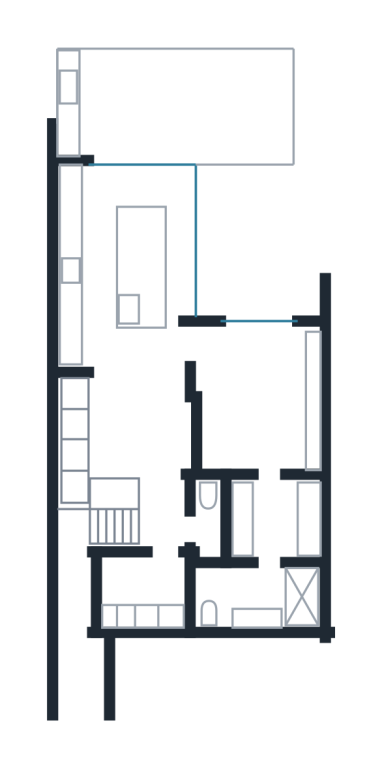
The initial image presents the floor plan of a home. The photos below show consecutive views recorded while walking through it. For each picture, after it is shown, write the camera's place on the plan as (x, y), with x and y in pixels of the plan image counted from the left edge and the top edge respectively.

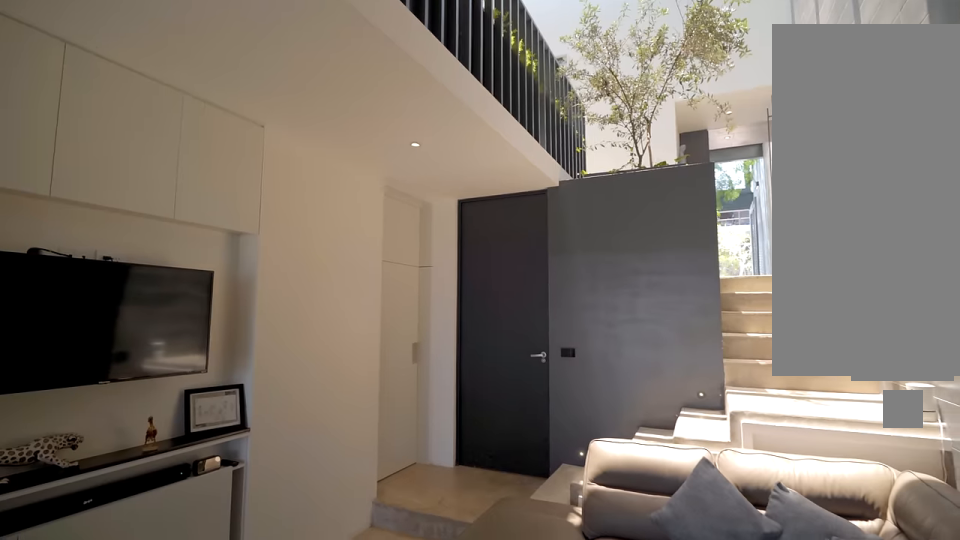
(148, 418)
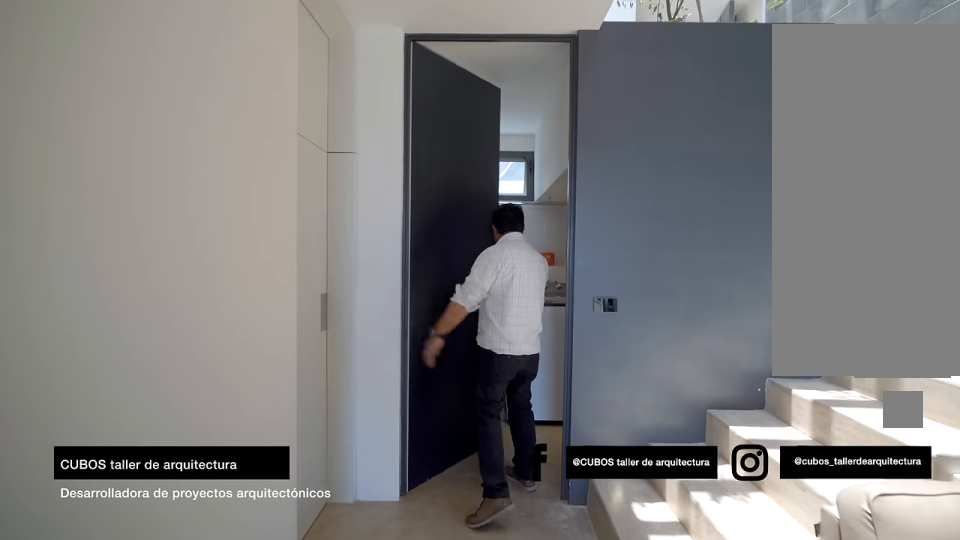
(160, 489)
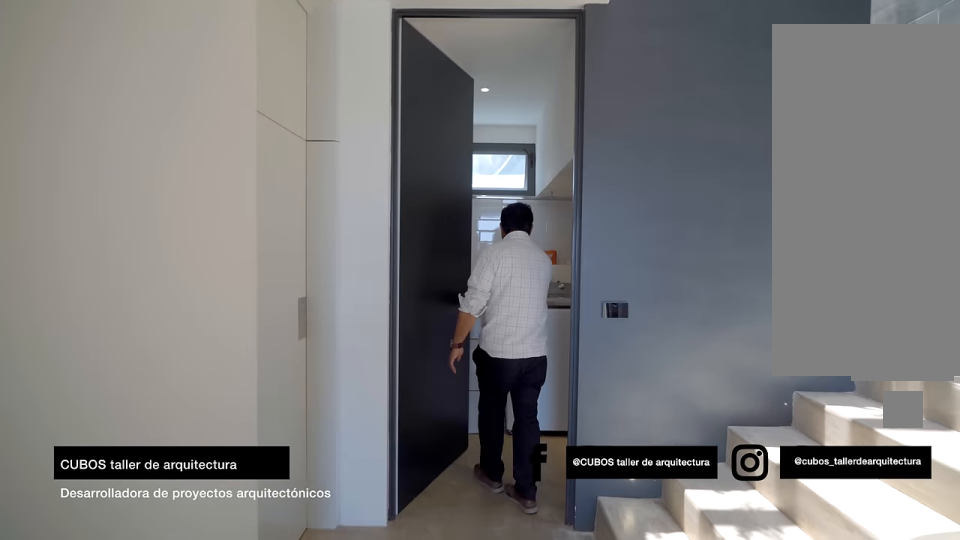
(160, 489)
